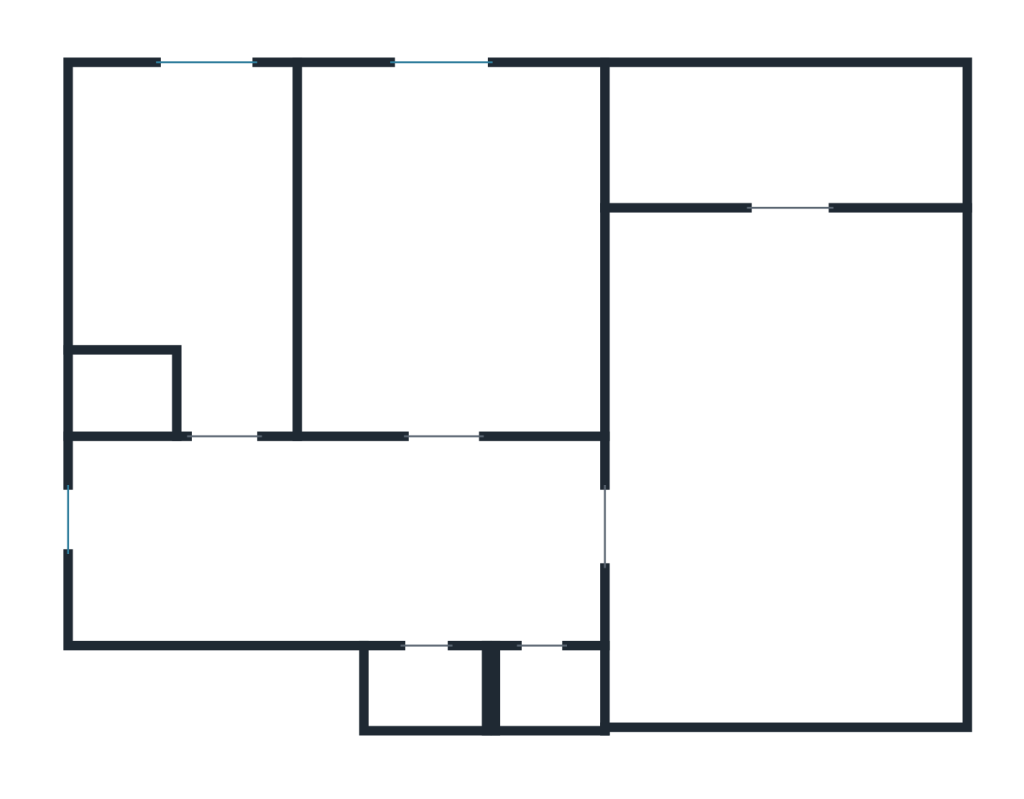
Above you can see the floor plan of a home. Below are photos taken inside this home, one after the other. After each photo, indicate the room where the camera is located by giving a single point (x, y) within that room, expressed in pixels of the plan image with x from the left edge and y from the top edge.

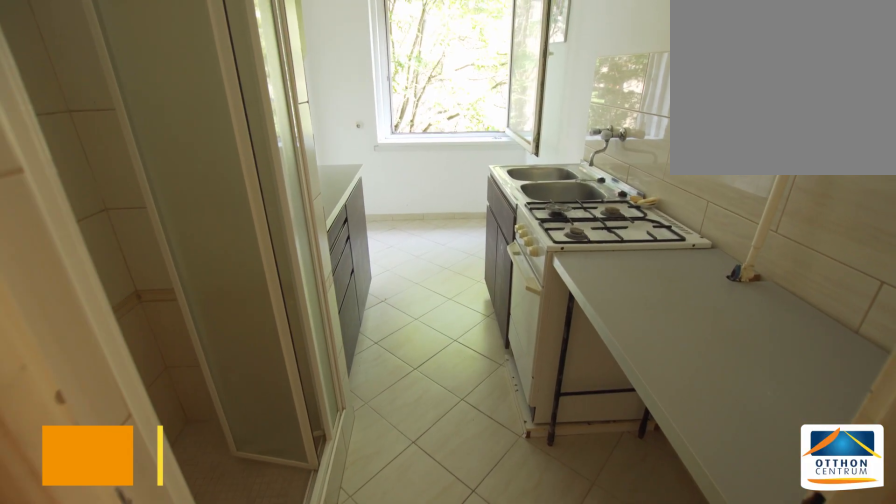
(171, 238)
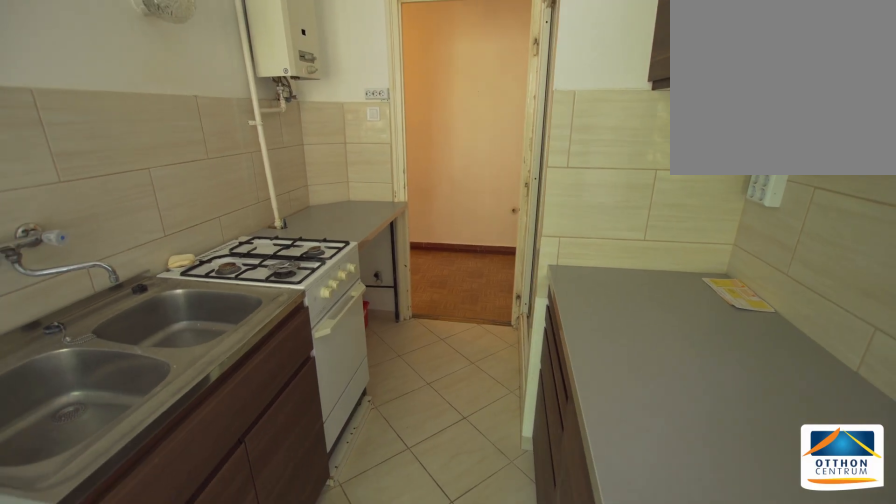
(170, 237)
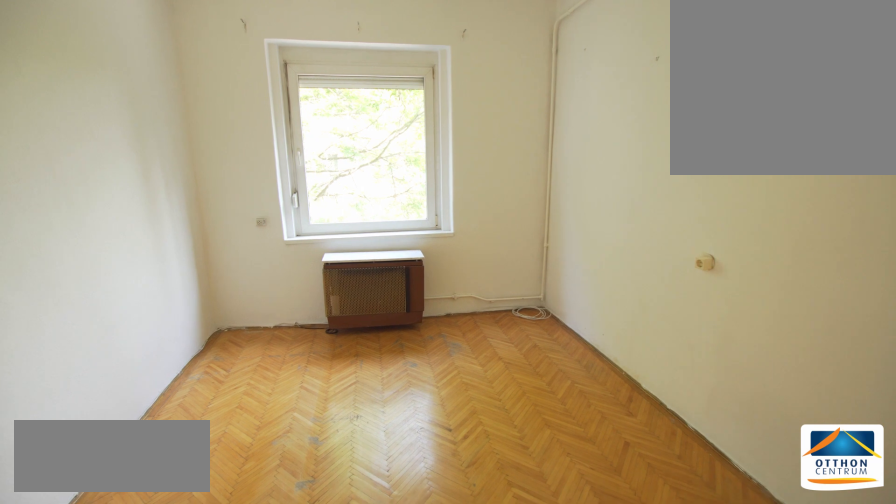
(453, 237)
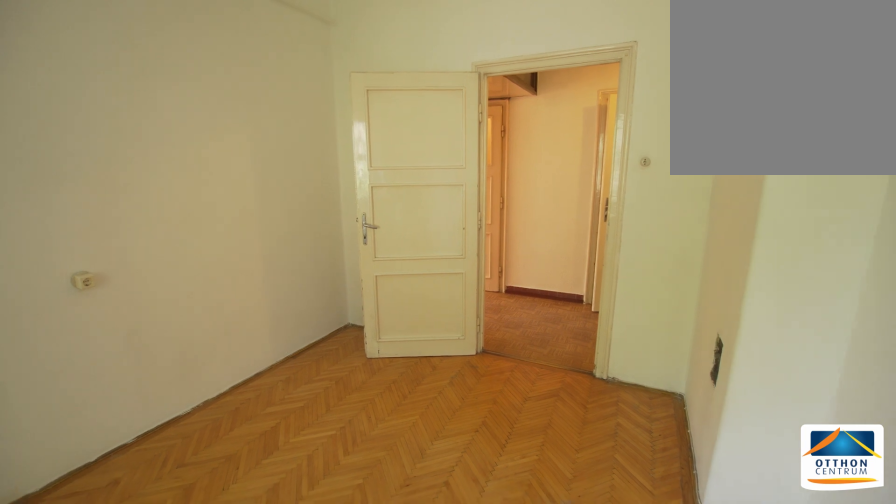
(453, 237)
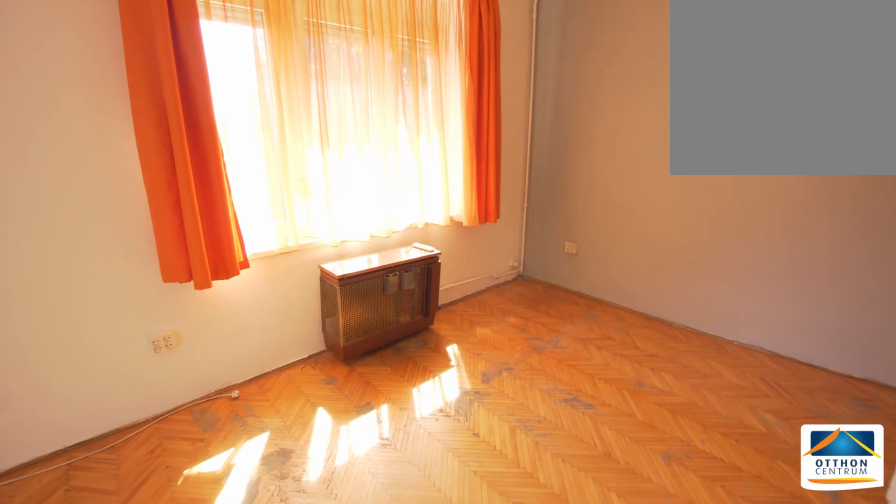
(788, 421)
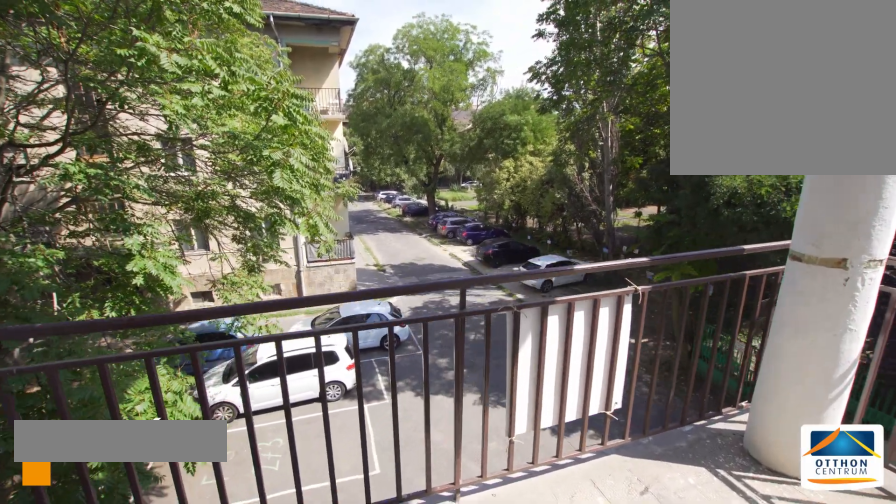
(787, 138)
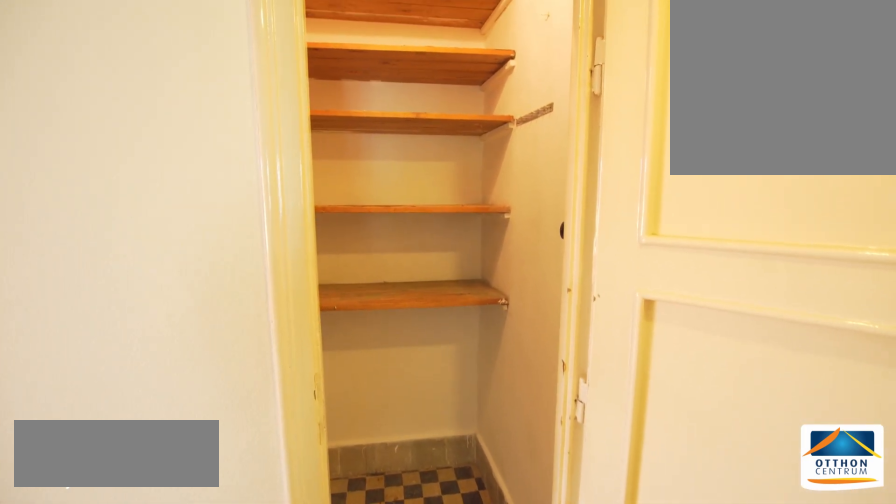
(431, 688)
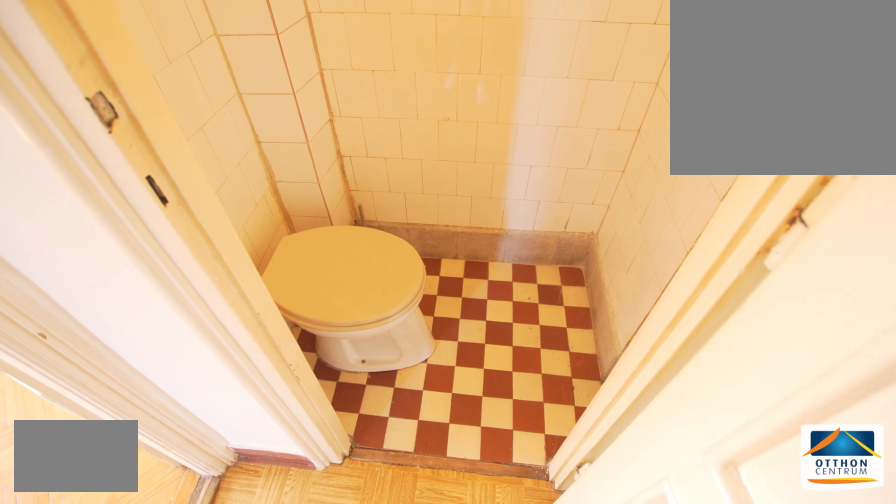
(550, 687)
